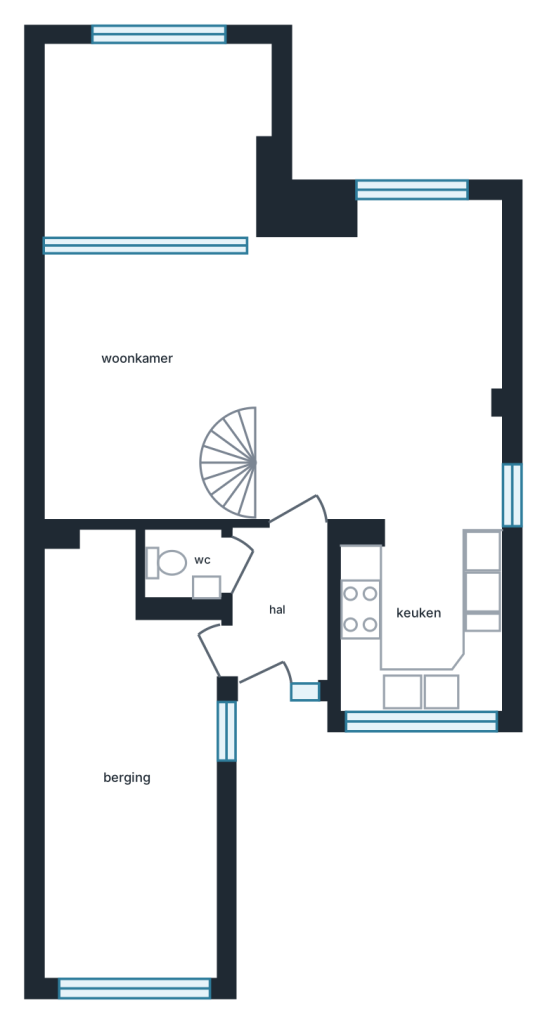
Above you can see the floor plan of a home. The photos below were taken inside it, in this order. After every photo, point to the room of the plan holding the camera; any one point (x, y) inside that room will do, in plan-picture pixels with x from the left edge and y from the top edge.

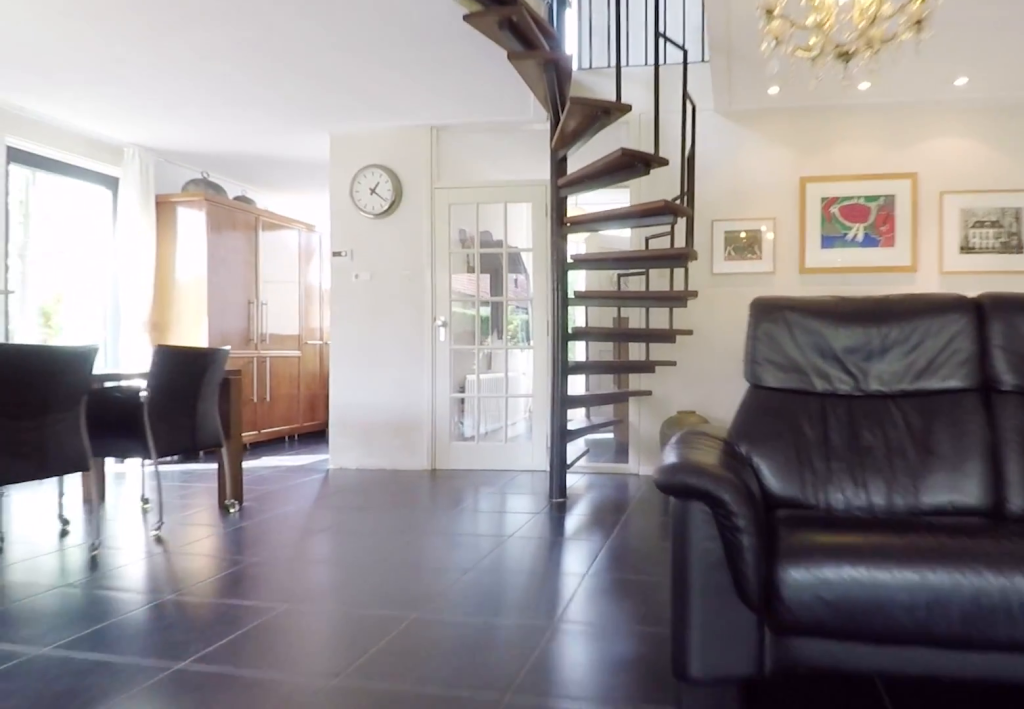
(293, 377)
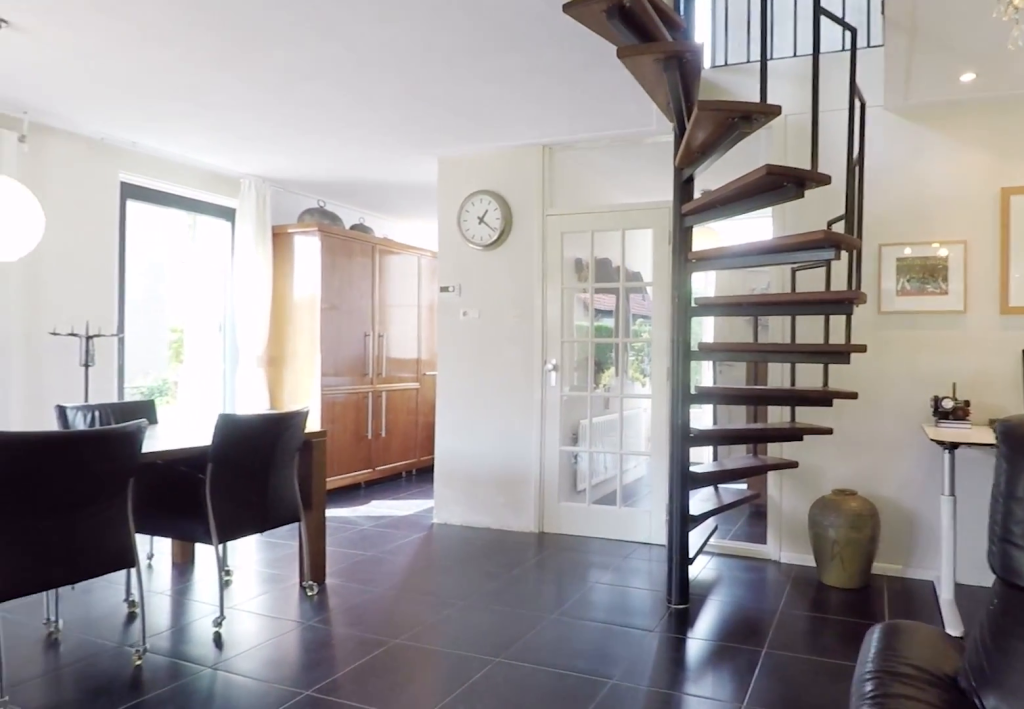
(293, 377)
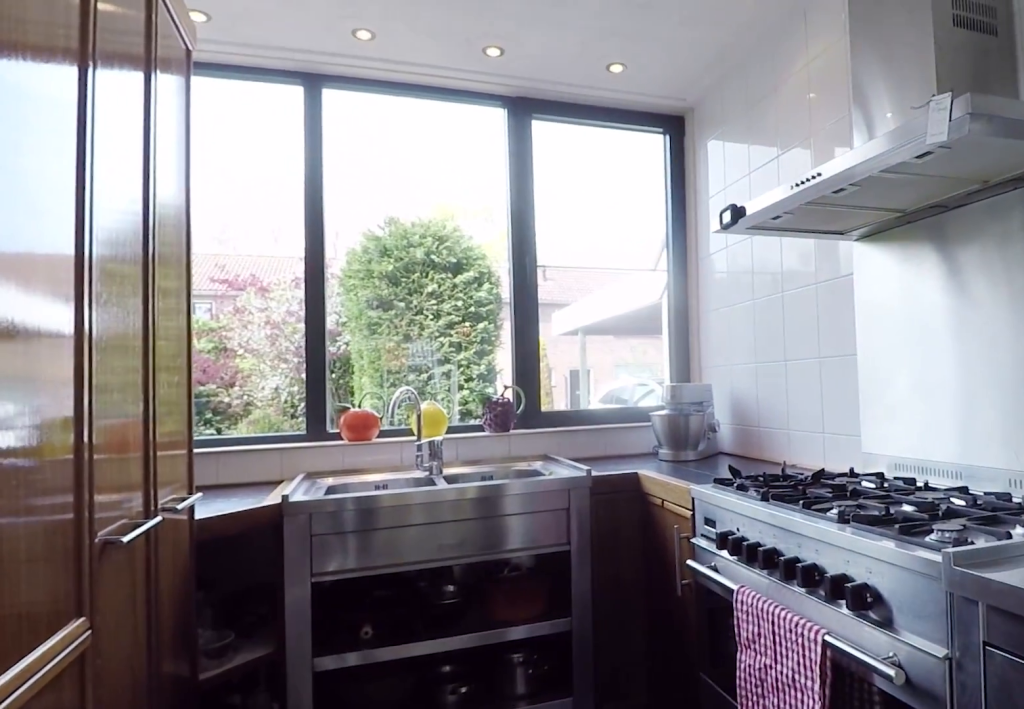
(421, 627)
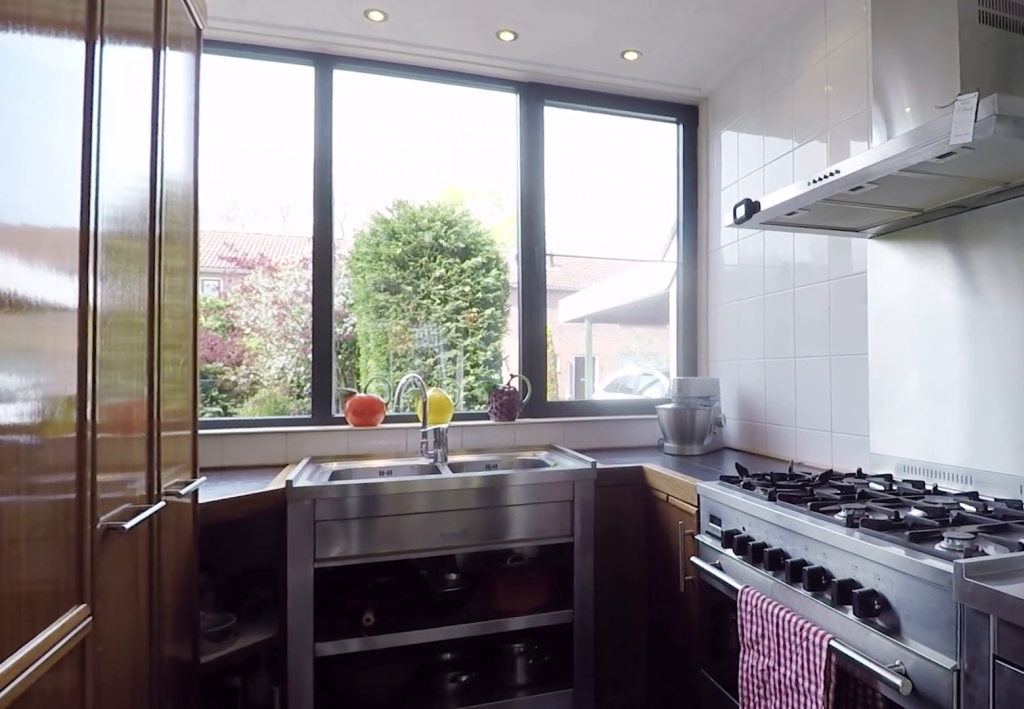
(421, 627)
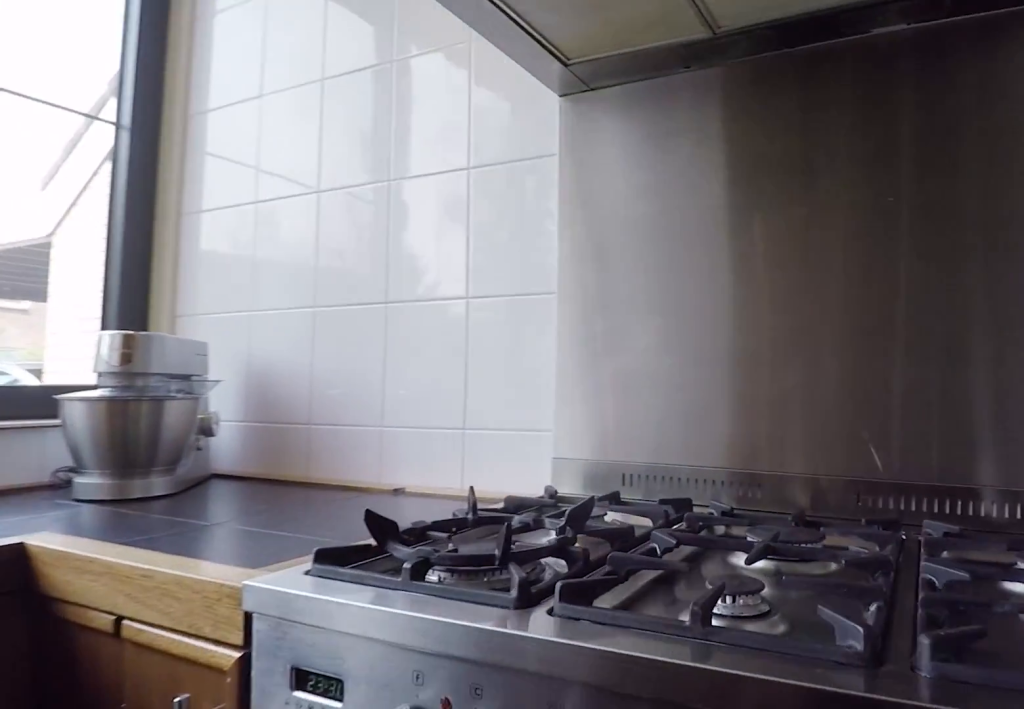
(421, 627)
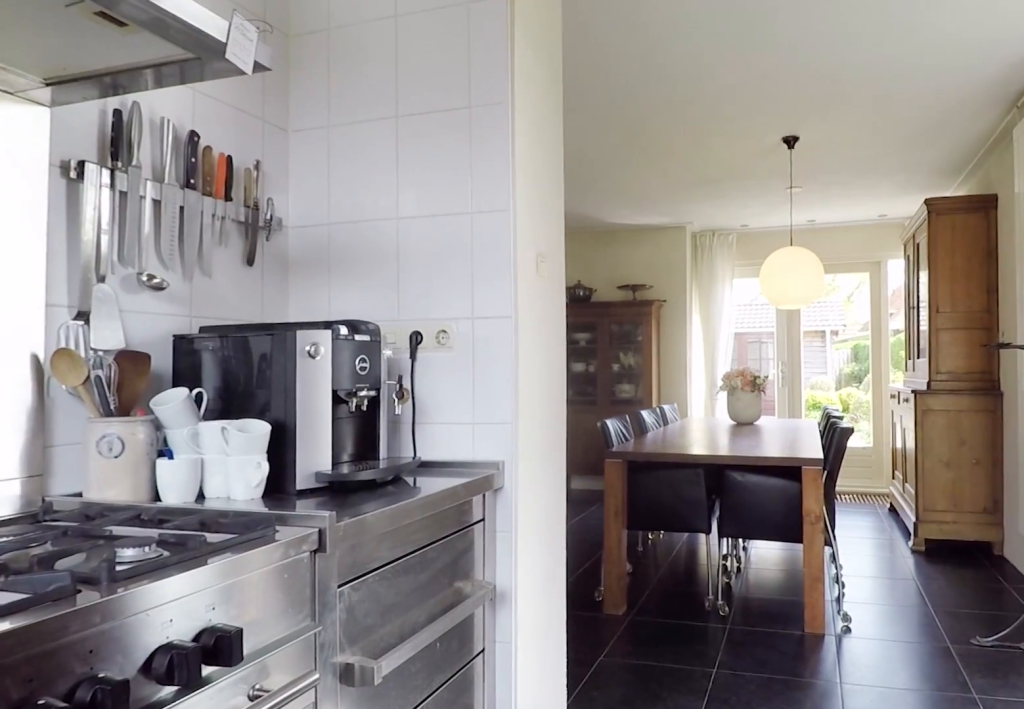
(421, 627)
